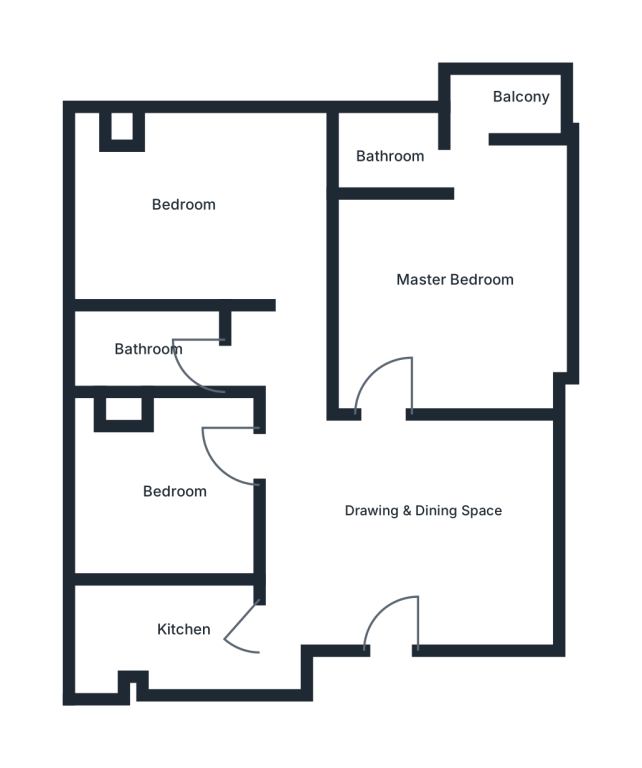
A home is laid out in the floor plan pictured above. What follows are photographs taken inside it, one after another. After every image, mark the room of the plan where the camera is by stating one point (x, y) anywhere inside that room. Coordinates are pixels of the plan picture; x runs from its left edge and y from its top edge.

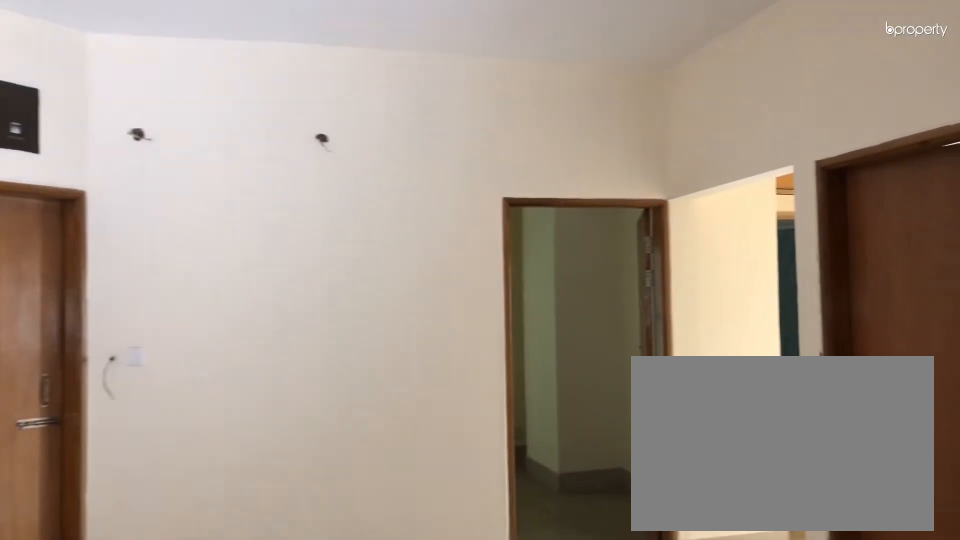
(377, 519)
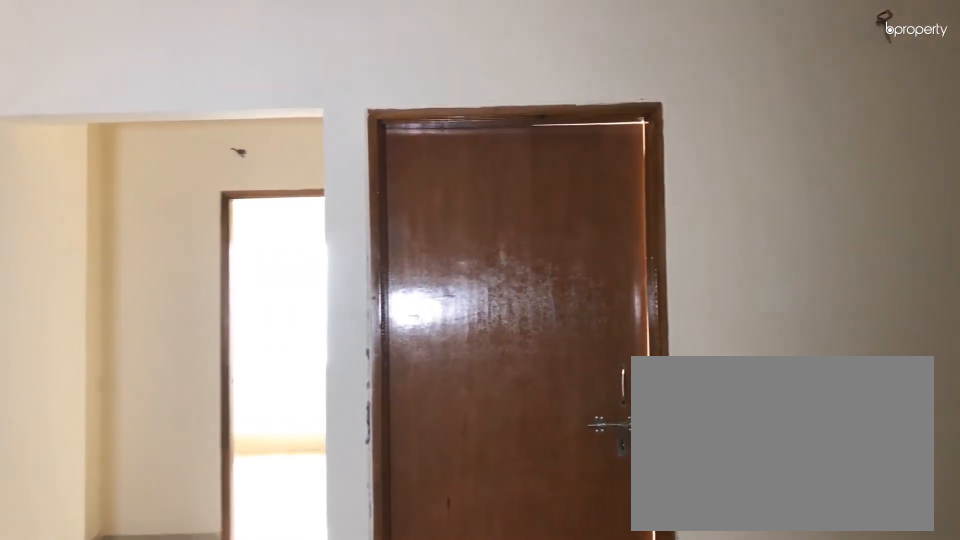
(377, 519)
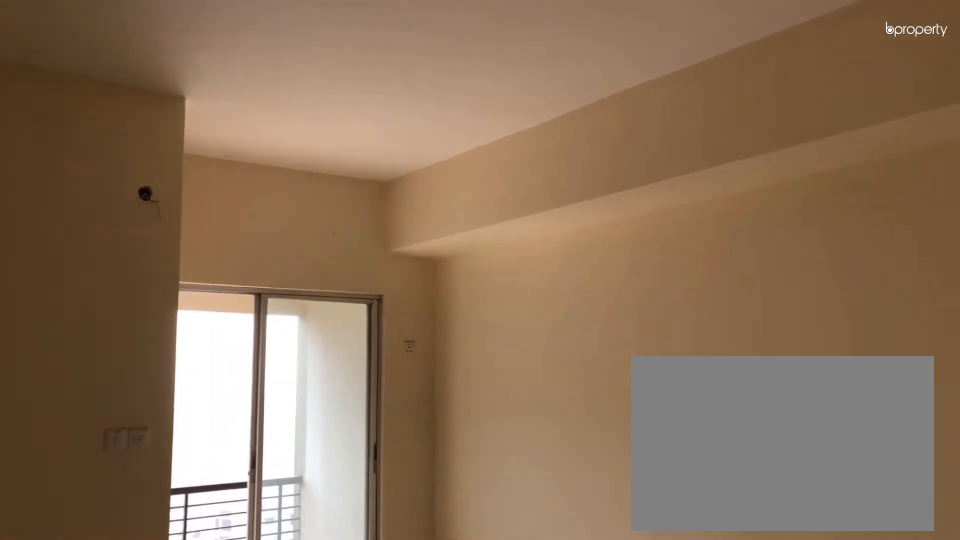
(477, 272)
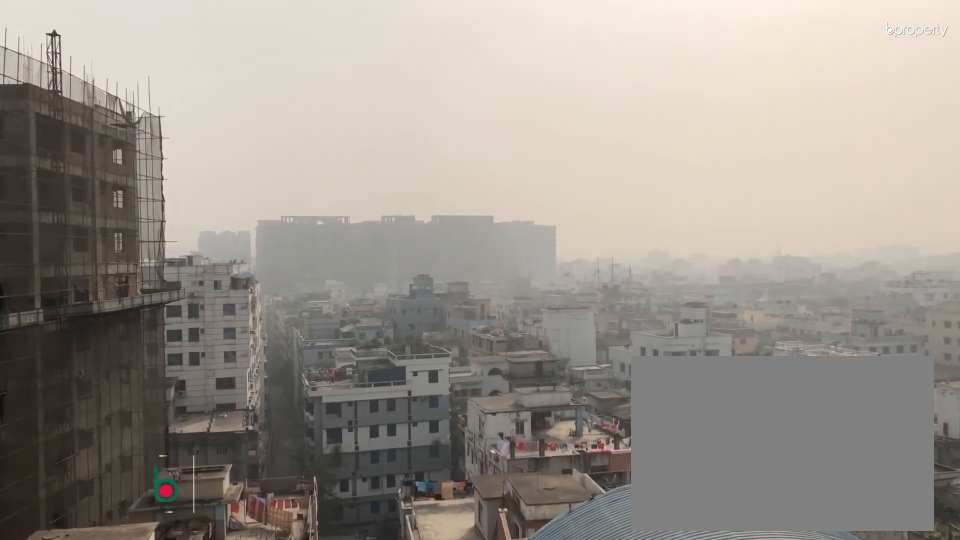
(506, 108)
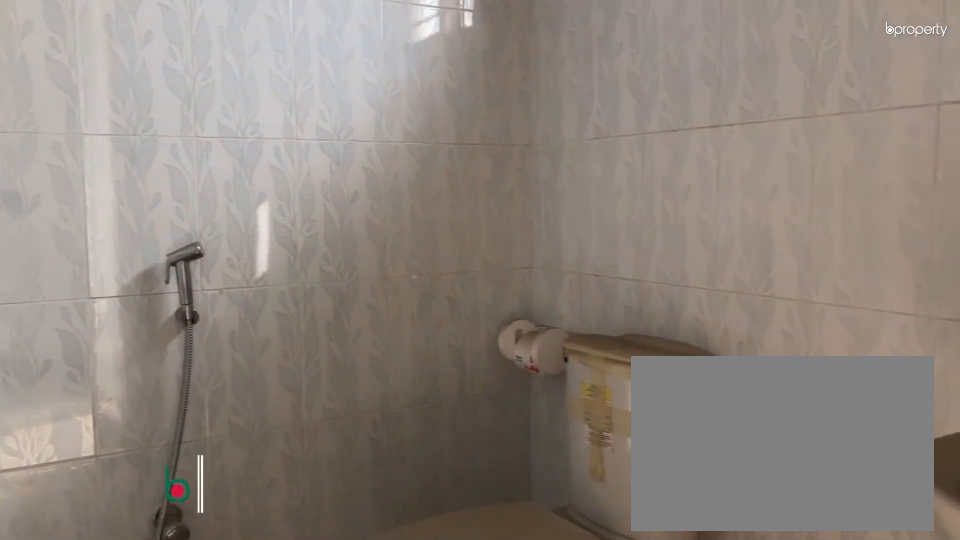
(390, 154)
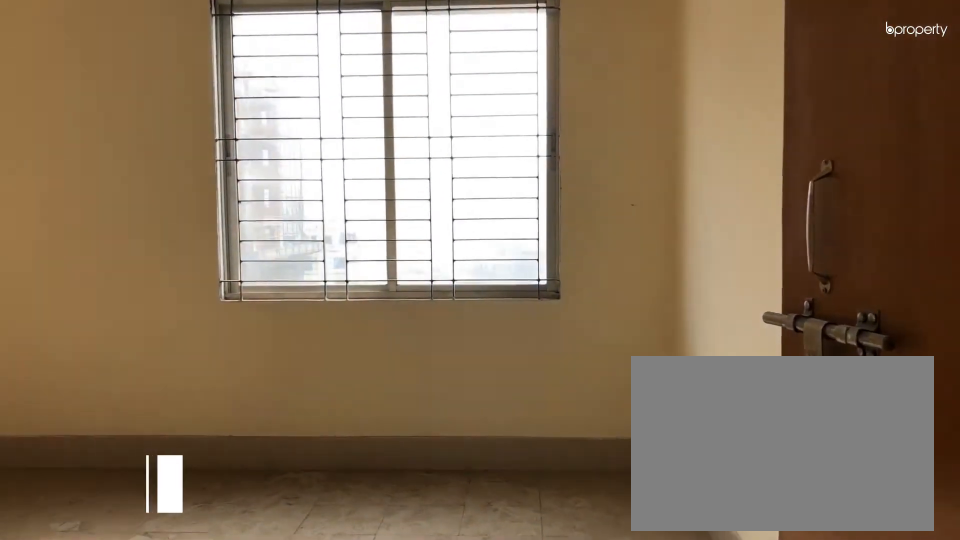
(288, 285)
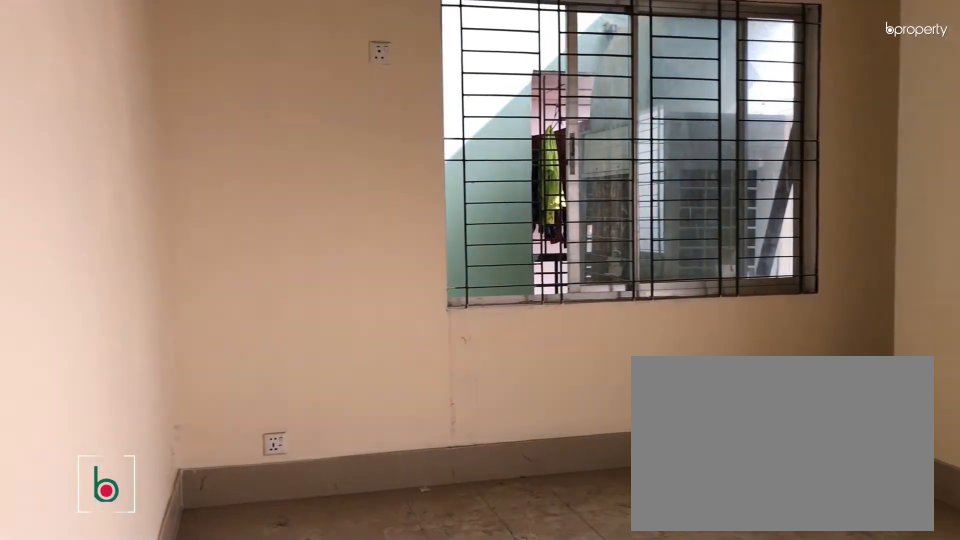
(176, 203)
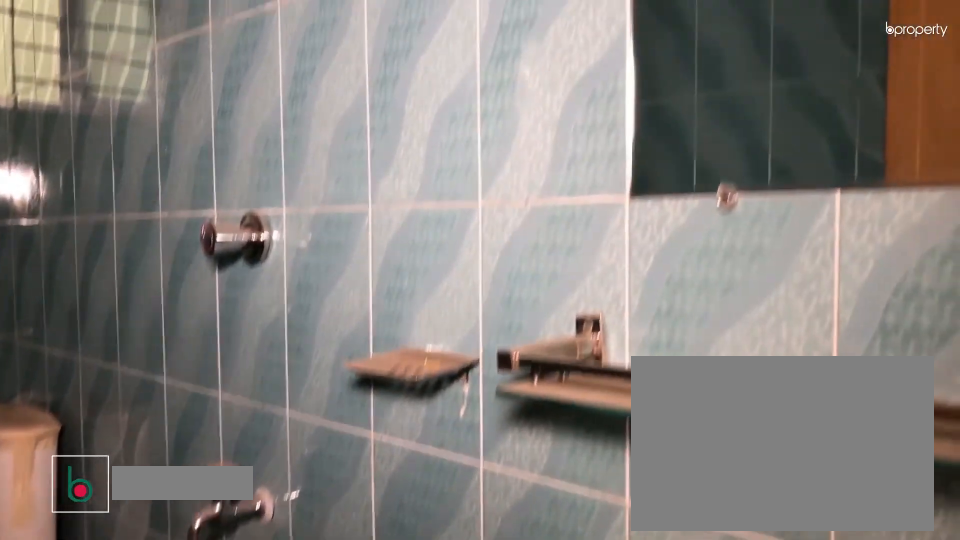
(159, 355)
